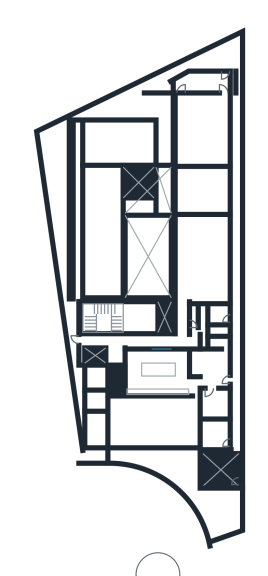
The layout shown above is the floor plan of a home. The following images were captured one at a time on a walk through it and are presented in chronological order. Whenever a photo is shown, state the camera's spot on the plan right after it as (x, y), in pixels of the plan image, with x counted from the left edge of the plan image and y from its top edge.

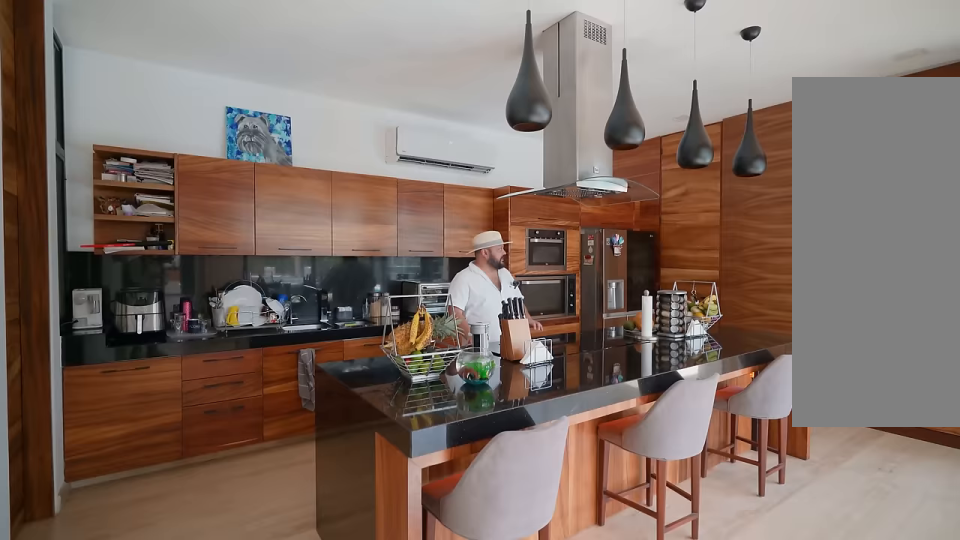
(181, 346)
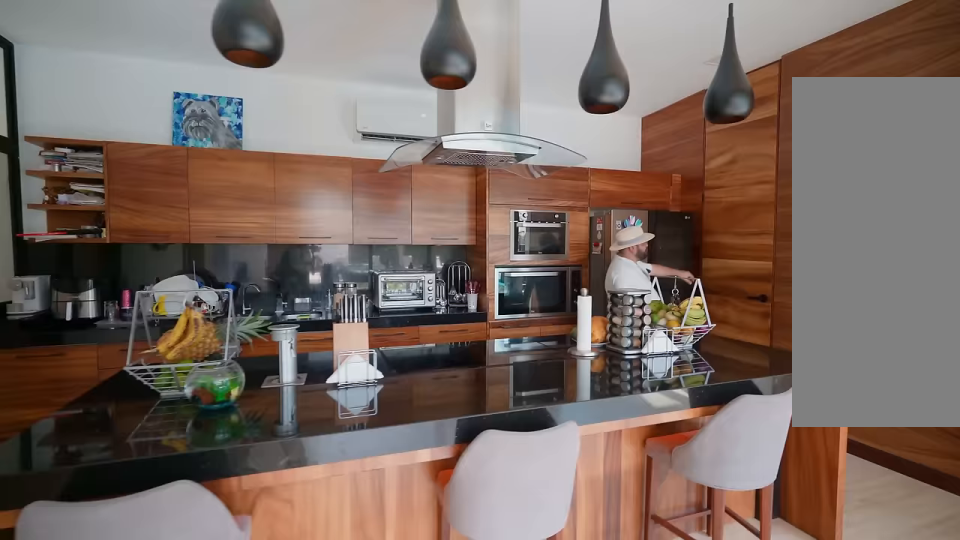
(173, 348)
